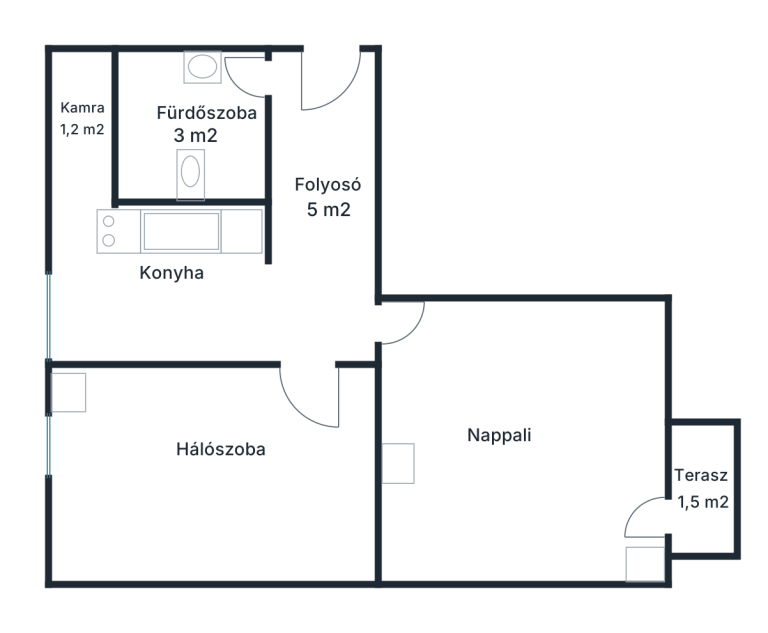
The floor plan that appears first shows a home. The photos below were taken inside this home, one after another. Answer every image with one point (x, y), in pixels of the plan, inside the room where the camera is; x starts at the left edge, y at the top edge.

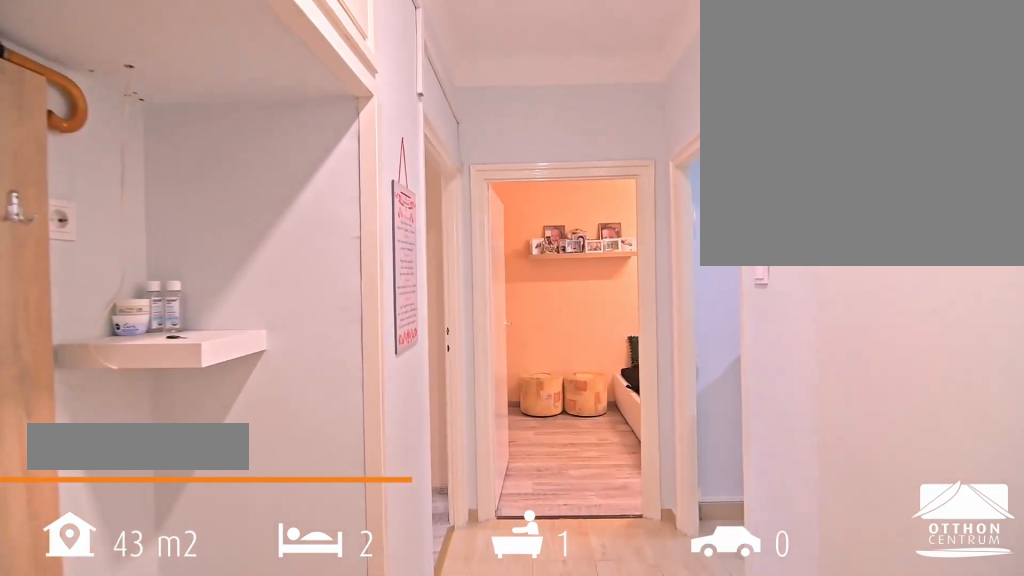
(323, 198)
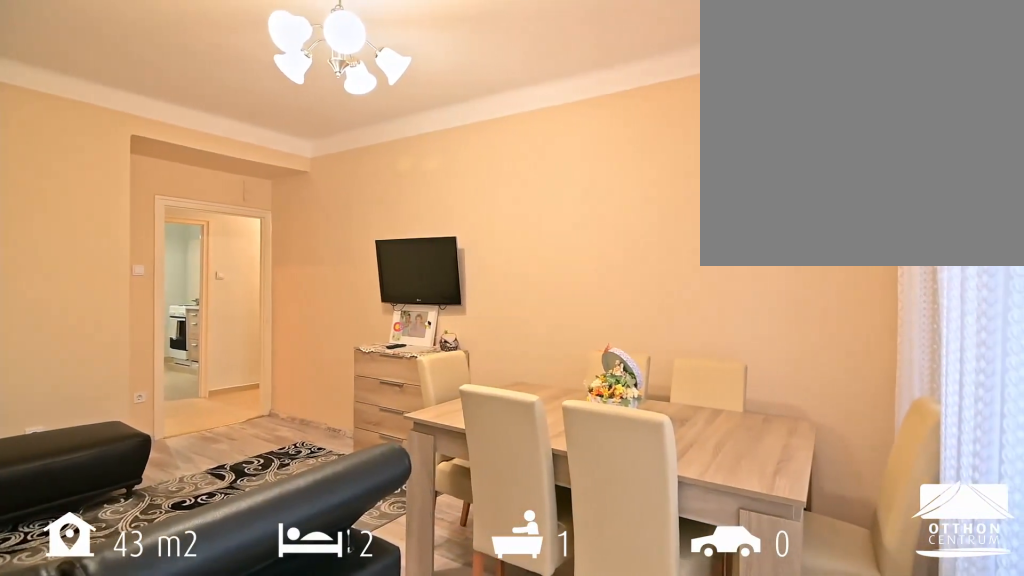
(522, 448)
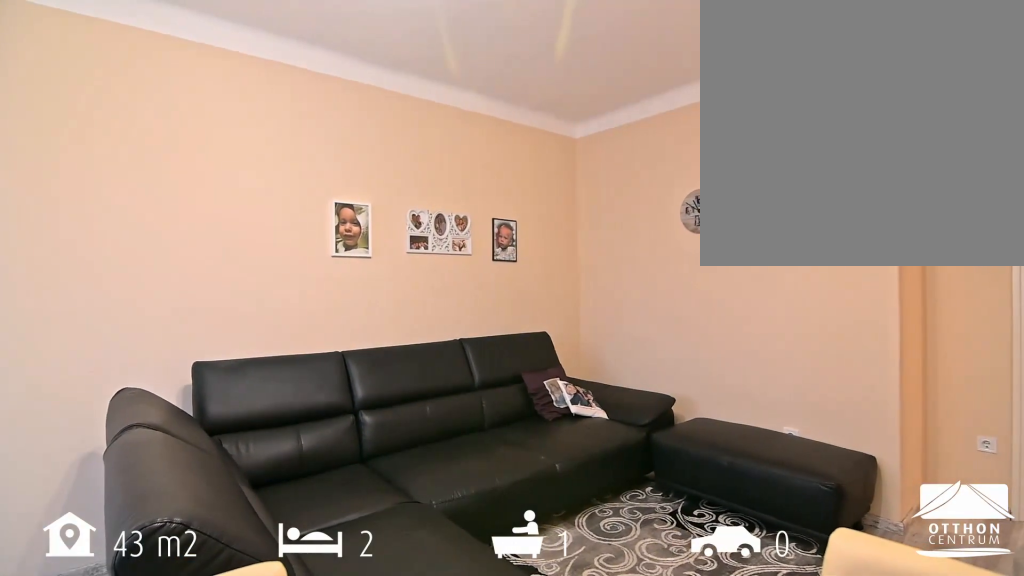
(522, 448)
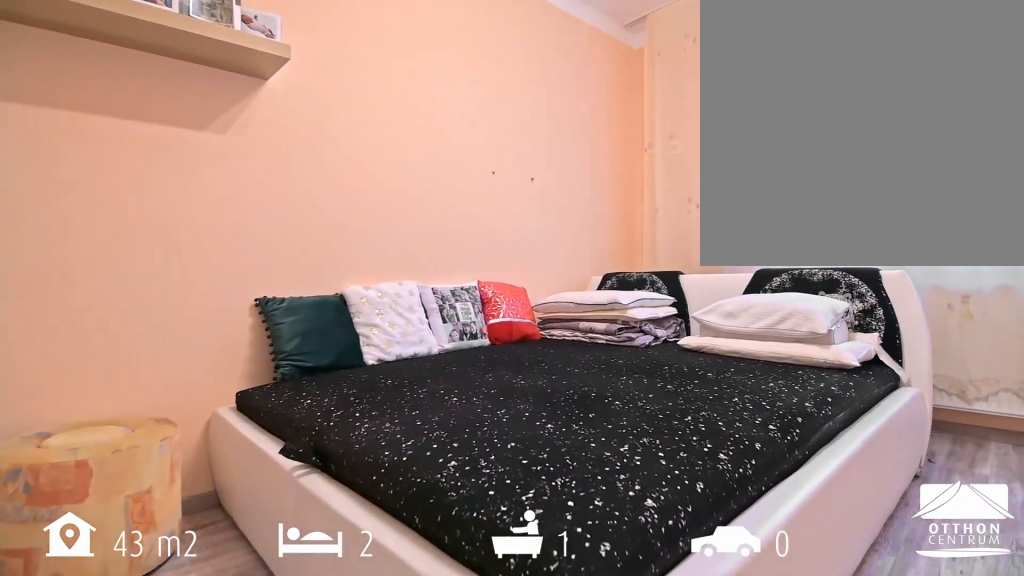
(205, 474)
